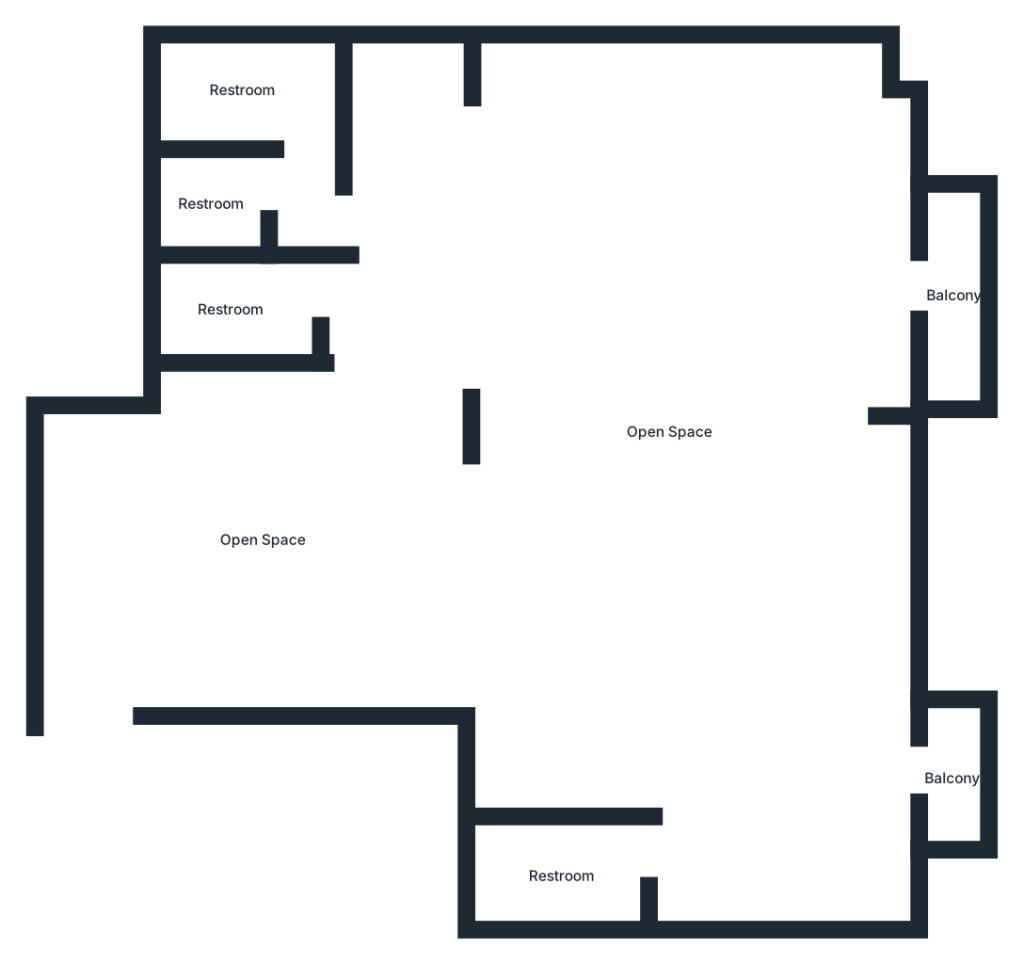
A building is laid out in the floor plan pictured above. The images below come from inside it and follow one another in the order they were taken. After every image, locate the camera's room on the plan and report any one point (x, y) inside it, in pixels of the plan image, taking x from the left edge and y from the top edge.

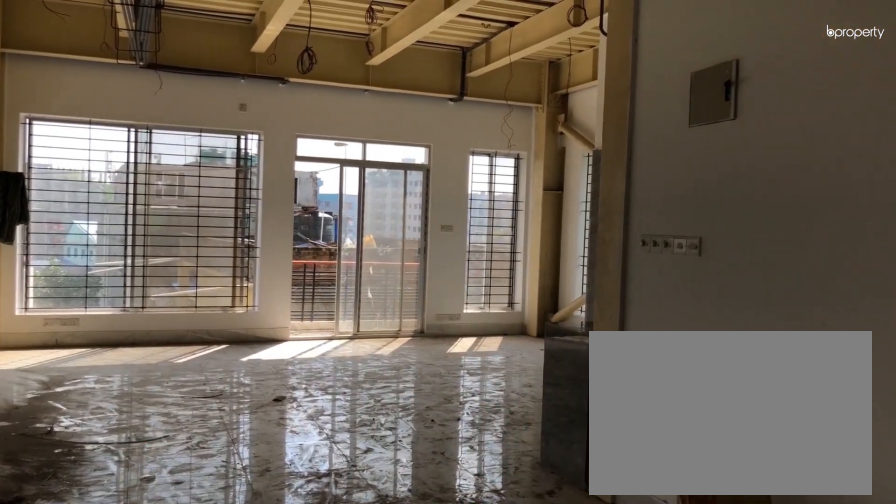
(267, 543)
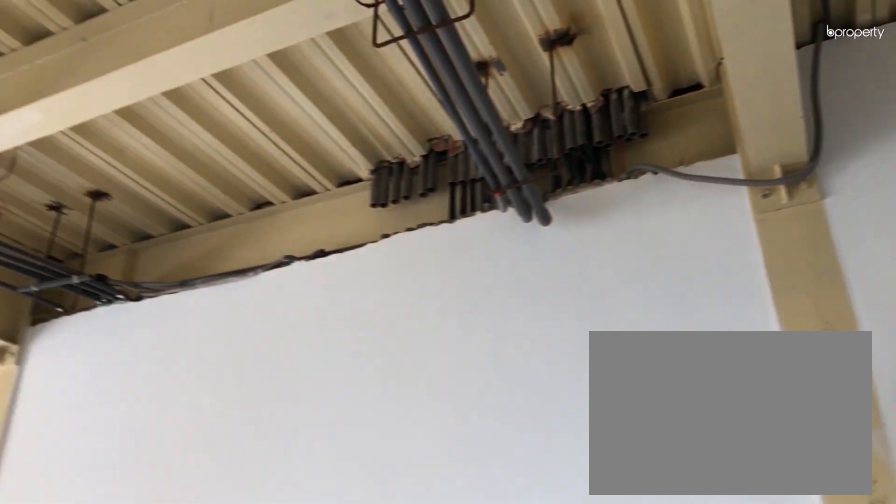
(267, 543)
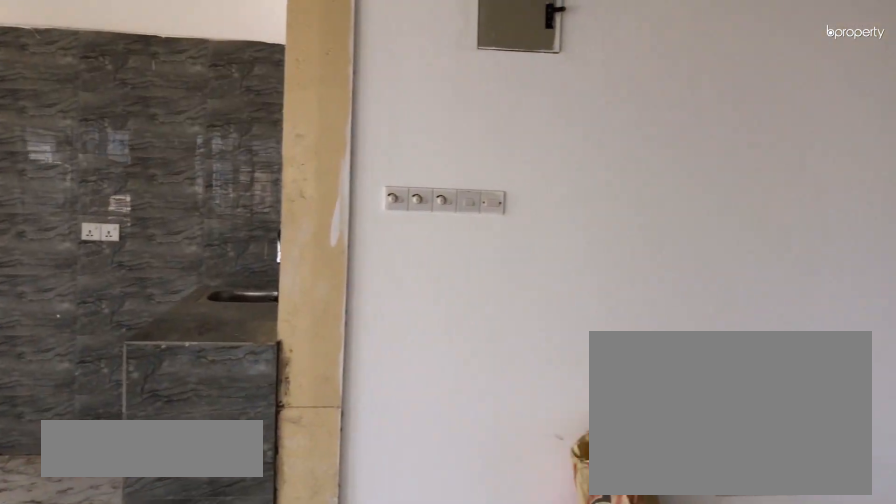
(664, 430)
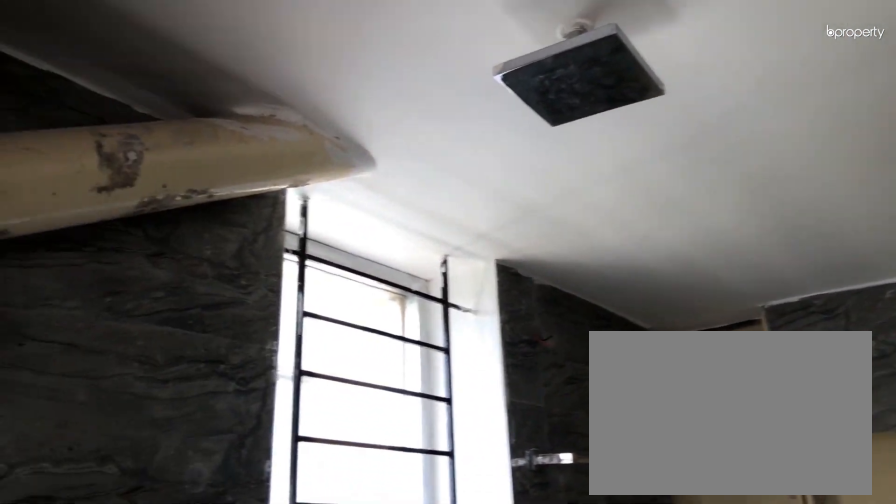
(551, 876)
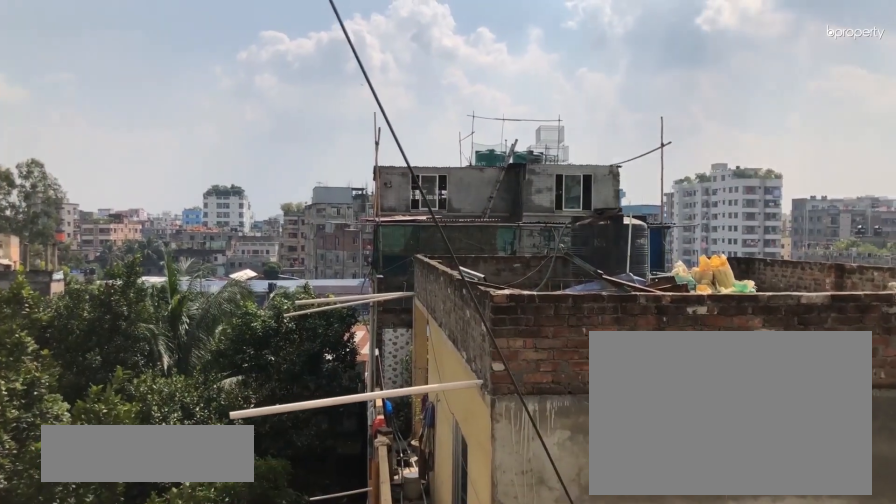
(955, 783)
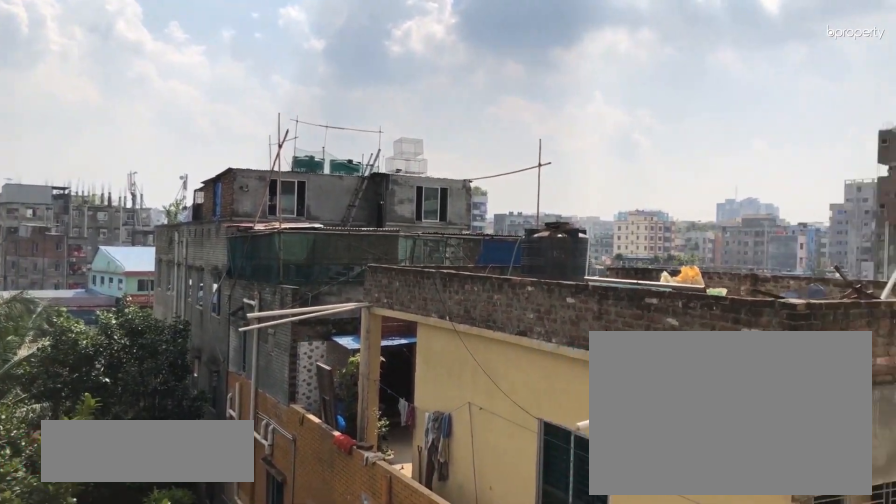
(962, 291)
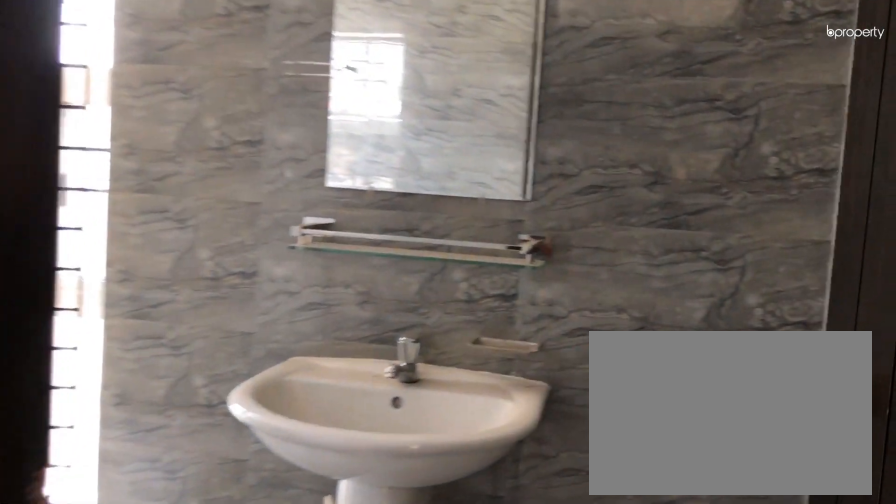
(241, 93)
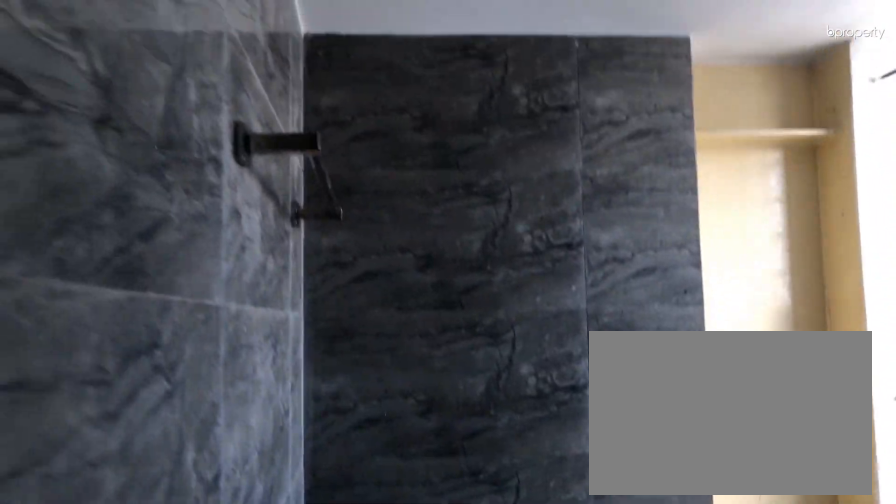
(241, 93)
